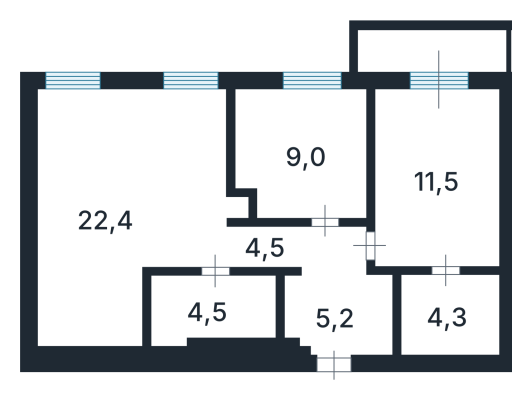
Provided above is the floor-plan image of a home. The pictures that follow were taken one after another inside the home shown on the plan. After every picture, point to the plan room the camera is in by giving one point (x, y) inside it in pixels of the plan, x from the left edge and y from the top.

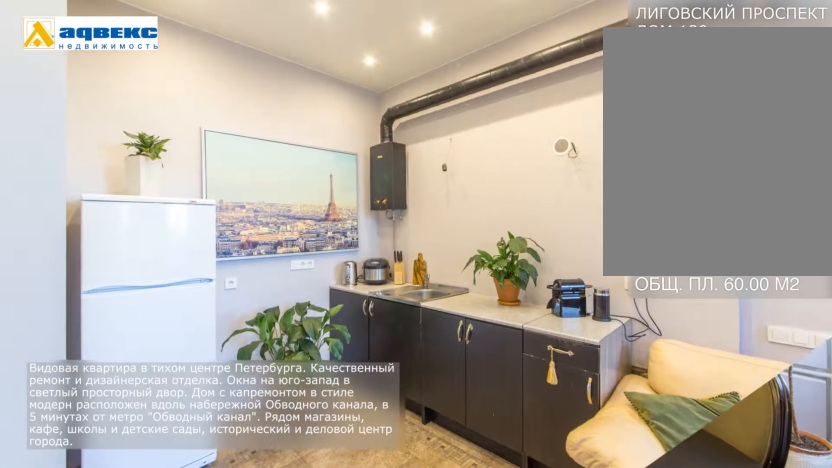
(107, 213)
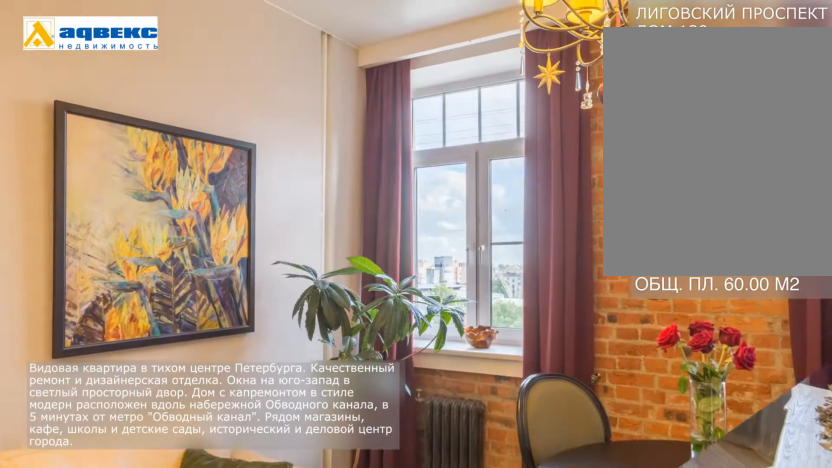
(107, 213)
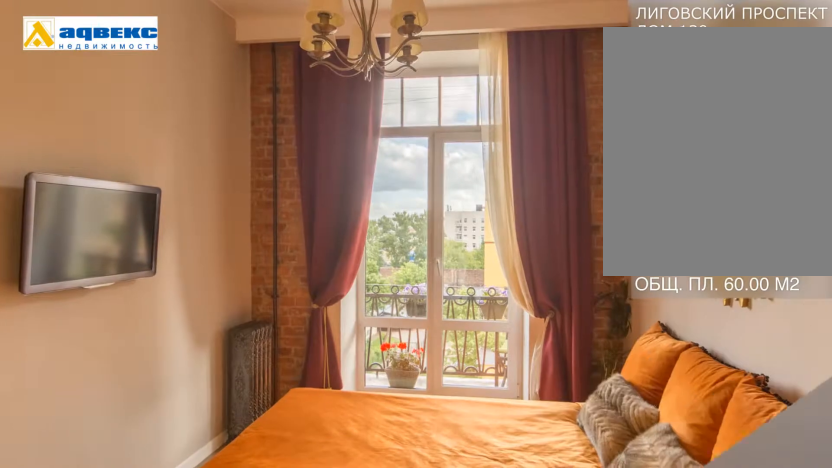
(437, 175)
